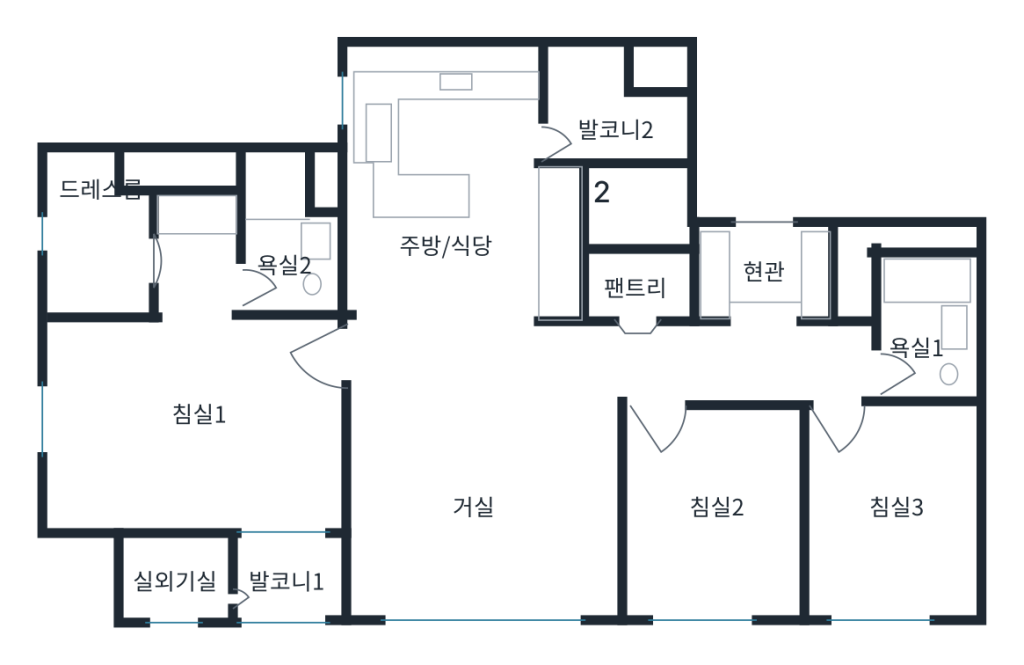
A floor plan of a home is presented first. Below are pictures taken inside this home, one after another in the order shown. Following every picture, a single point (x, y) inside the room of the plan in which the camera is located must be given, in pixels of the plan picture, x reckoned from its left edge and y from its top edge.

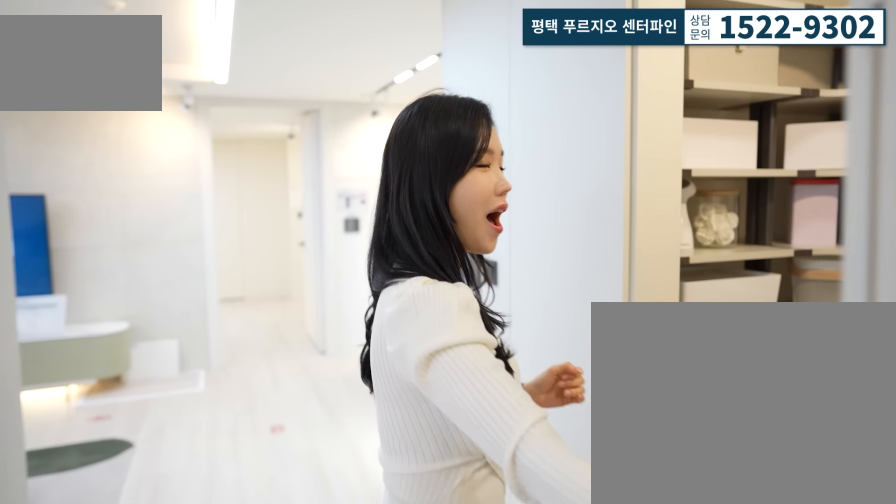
(640, 322)
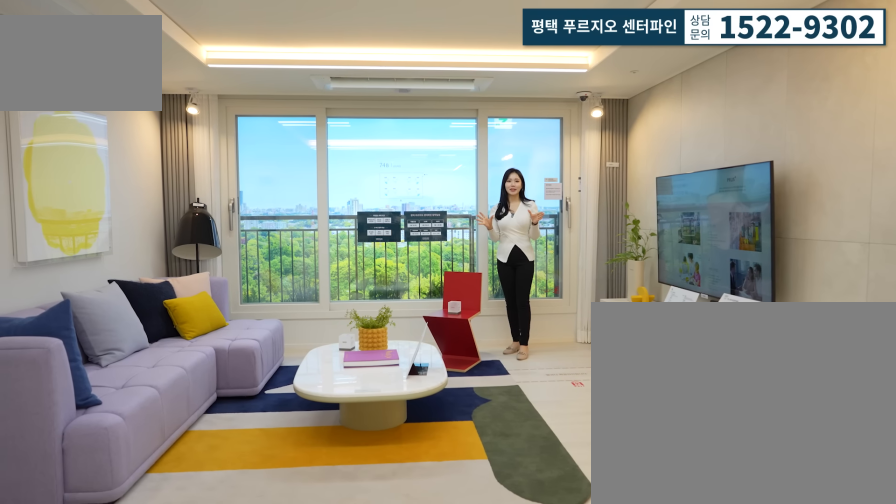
(478, 492)
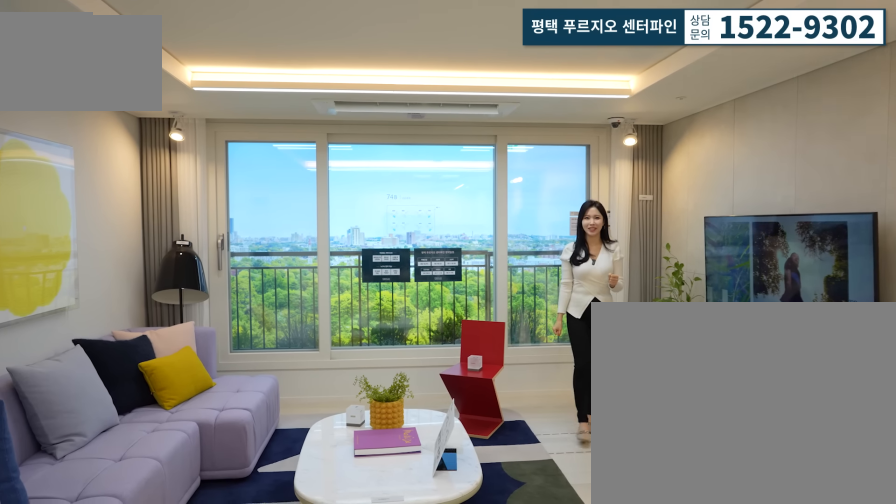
(478, 492)
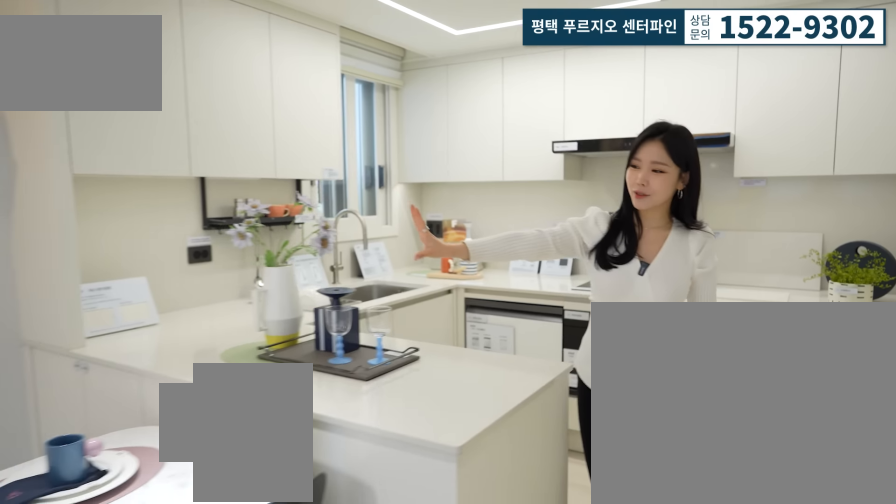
(466, 201)
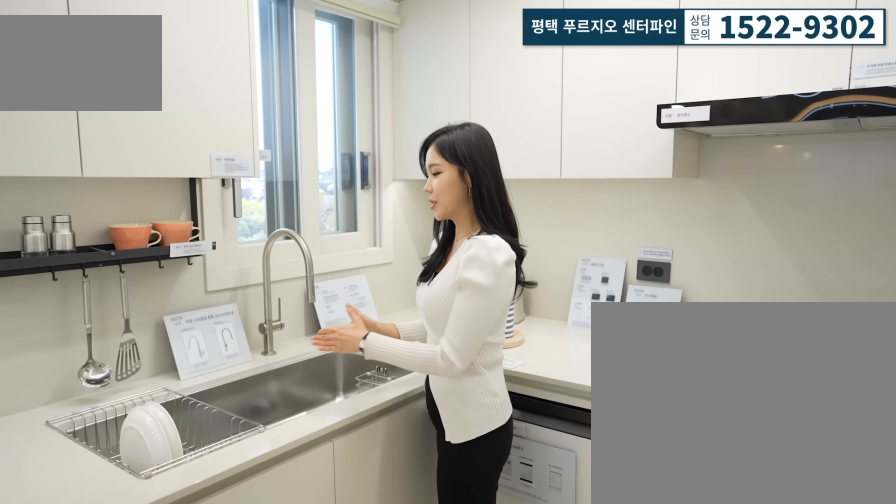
(466, 201)
